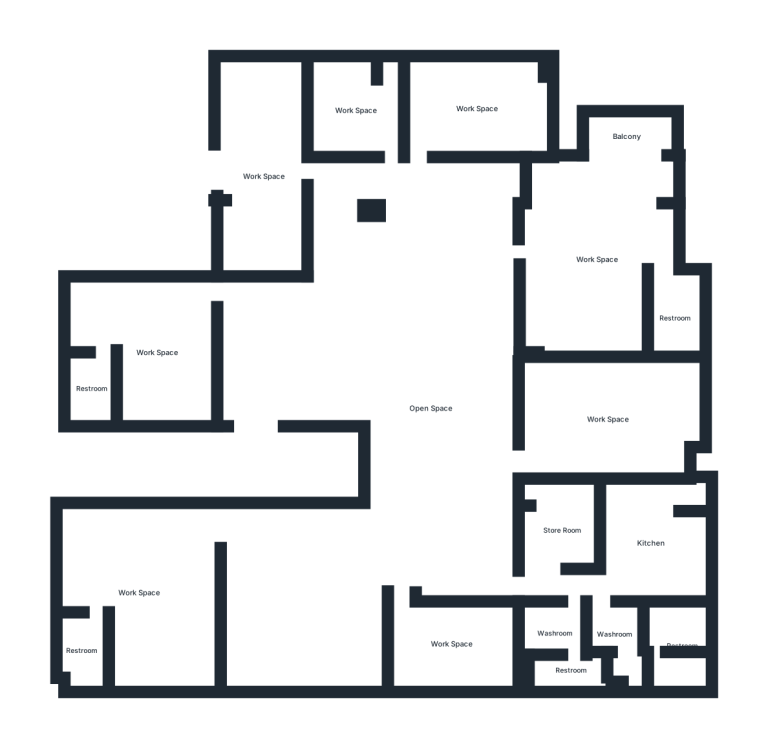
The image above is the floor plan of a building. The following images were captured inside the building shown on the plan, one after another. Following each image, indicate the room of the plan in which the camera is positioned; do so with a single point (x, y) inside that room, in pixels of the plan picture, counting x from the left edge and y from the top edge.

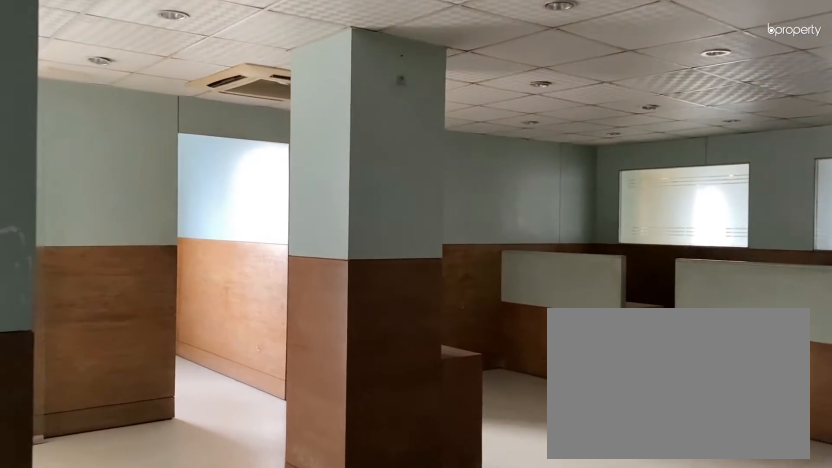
(338, 369)
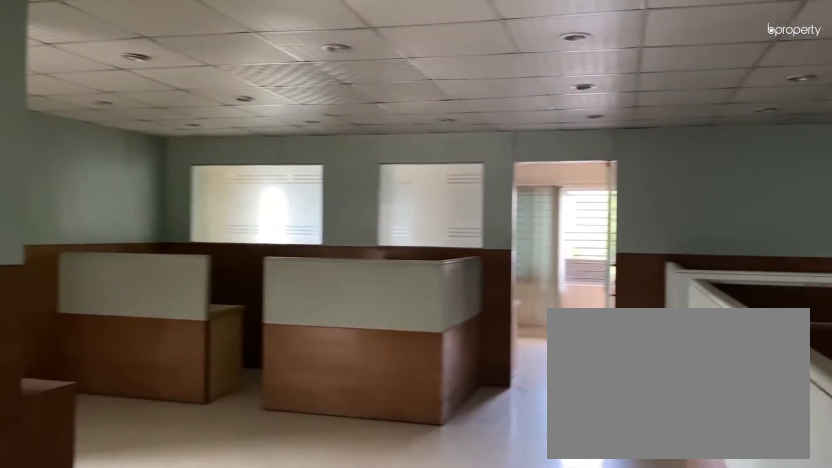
(338, 369)
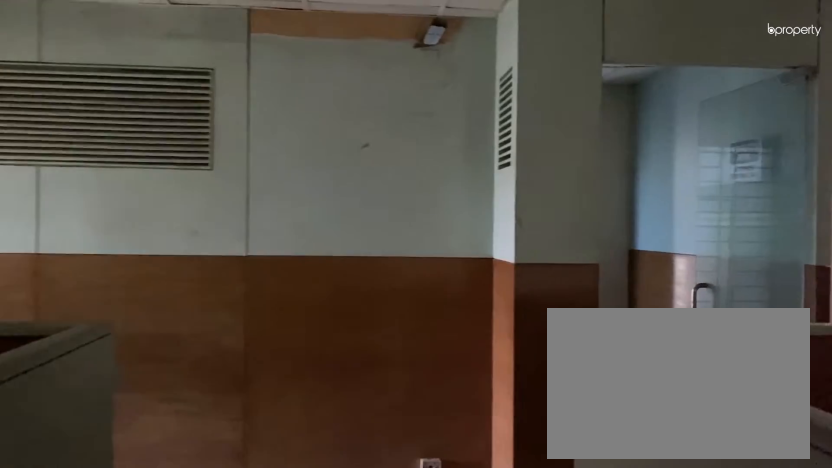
(438, 409)
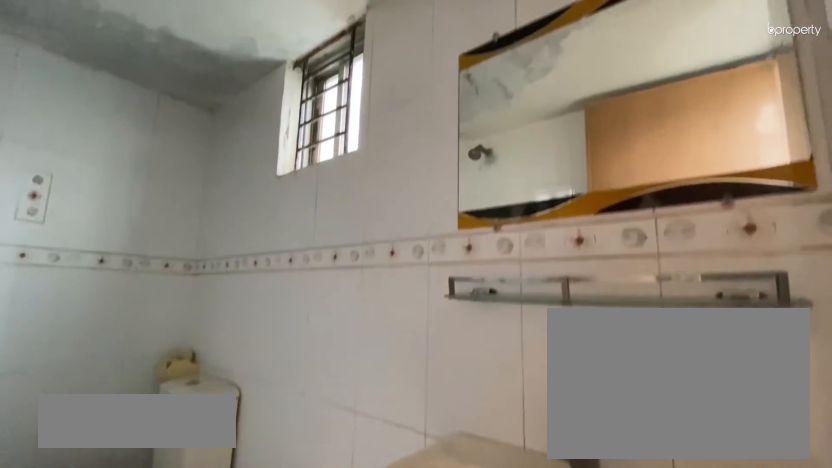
(96, 389)
